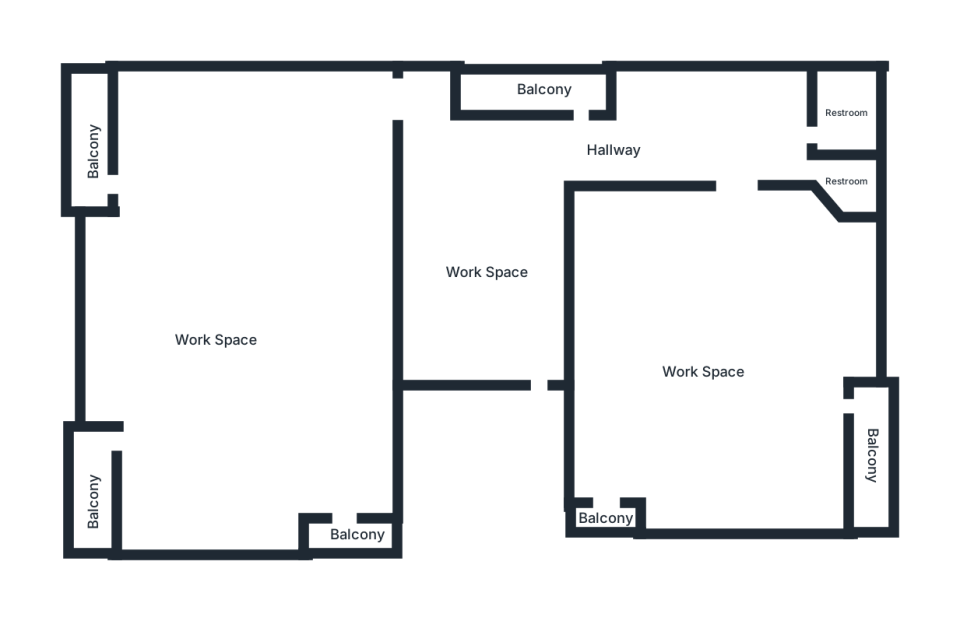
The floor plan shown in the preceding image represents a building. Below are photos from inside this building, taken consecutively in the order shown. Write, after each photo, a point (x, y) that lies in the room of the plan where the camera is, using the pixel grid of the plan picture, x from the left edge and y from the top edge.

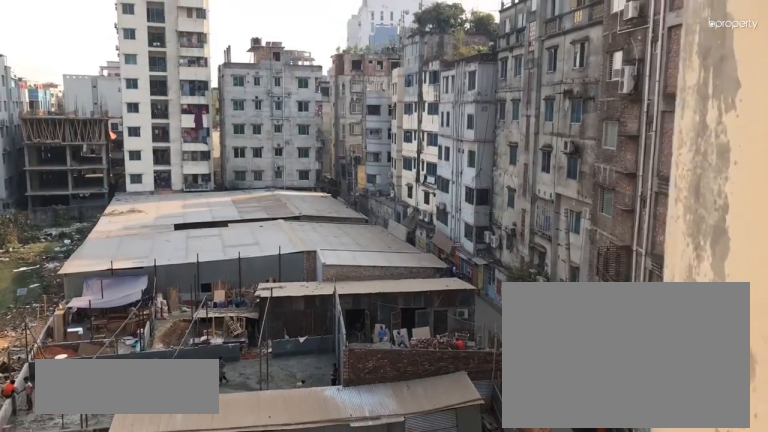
(357, 532)
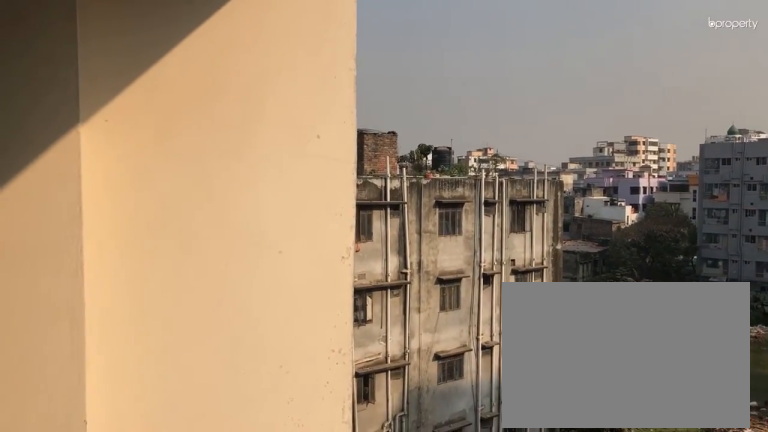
(356, 532)
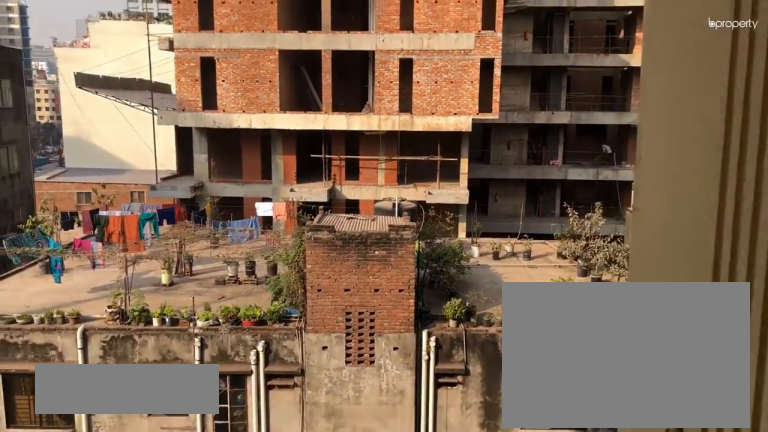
(551, 92)
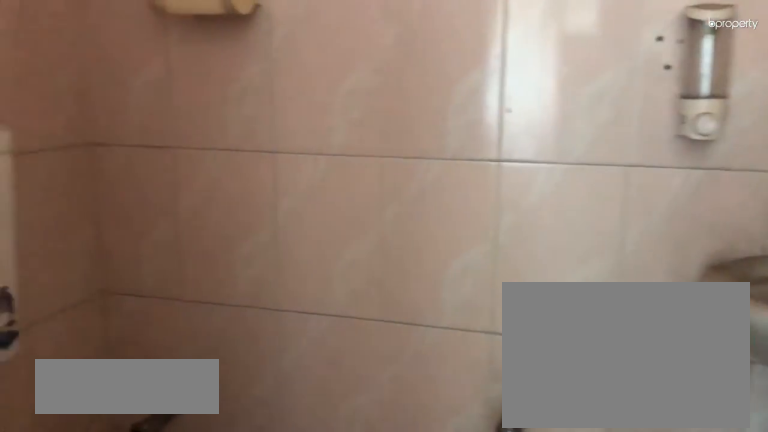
(849, 125)
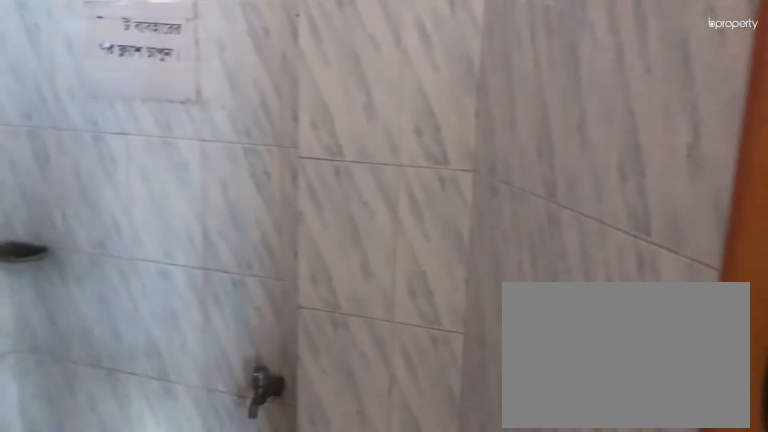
(851, 185)
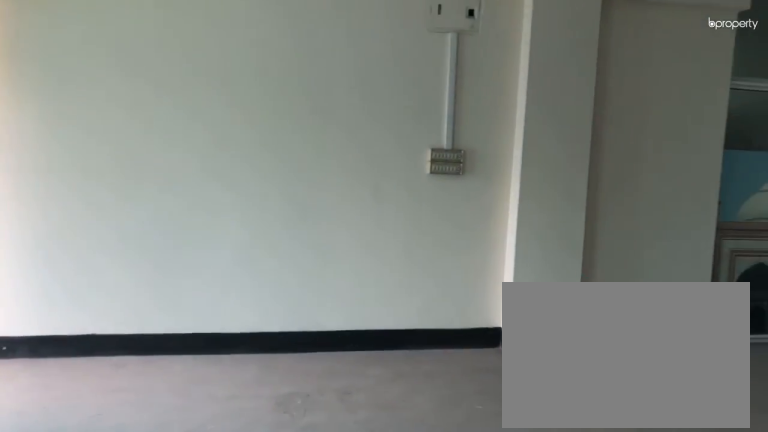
(704, 364)
